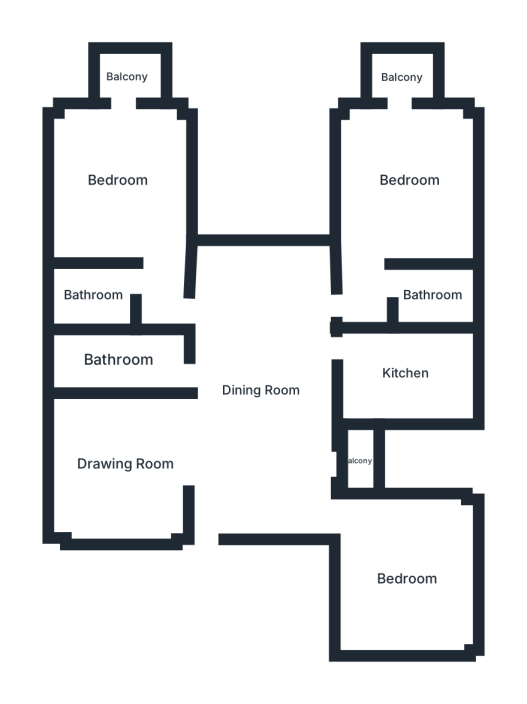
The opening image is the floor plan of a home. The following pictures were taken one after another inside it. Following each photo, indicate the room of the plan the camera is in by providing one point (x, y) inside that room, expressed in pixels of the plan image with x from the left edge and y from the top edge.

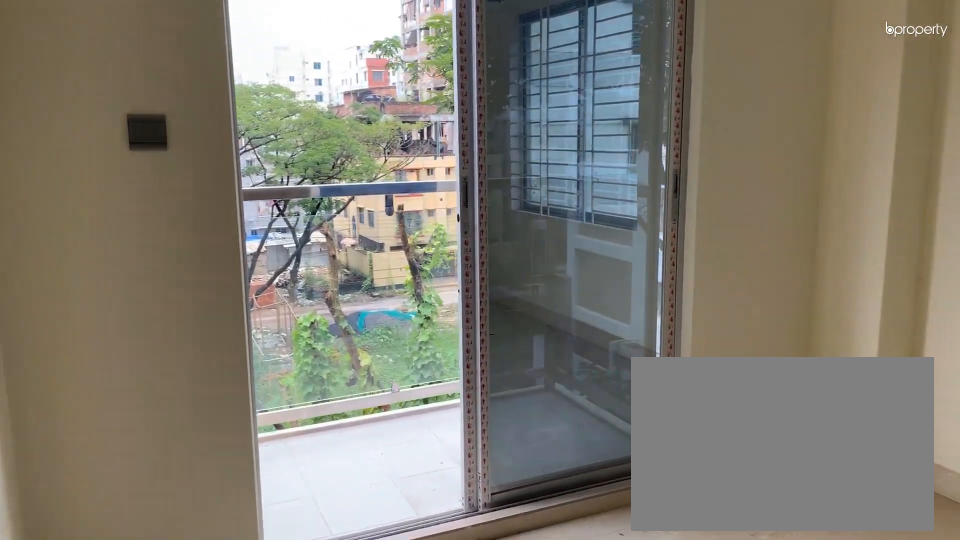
(406, 182)
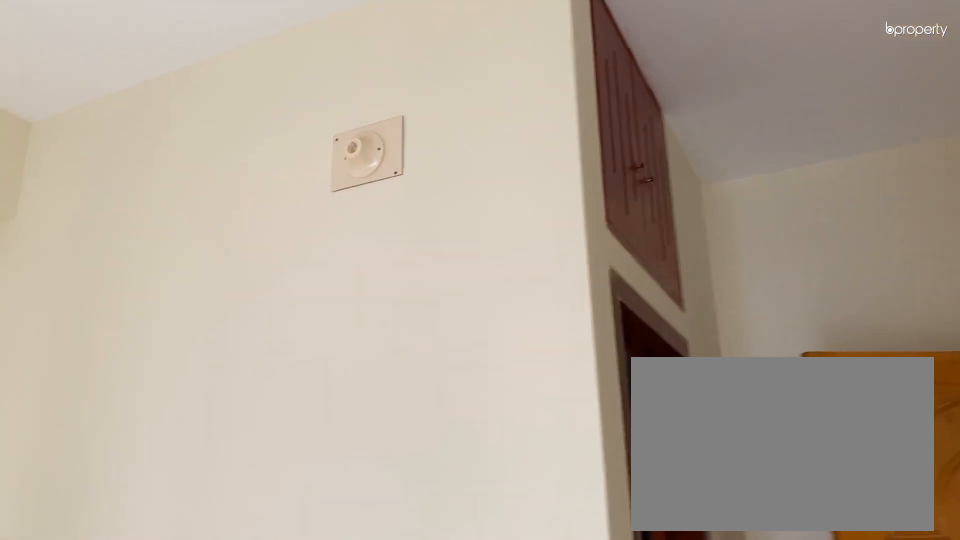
(406, 182)
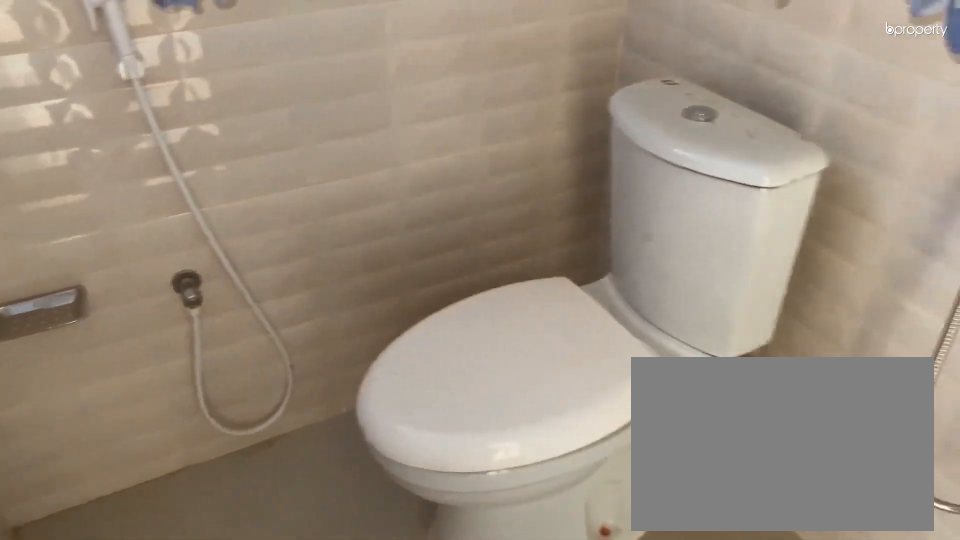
(432, 297)
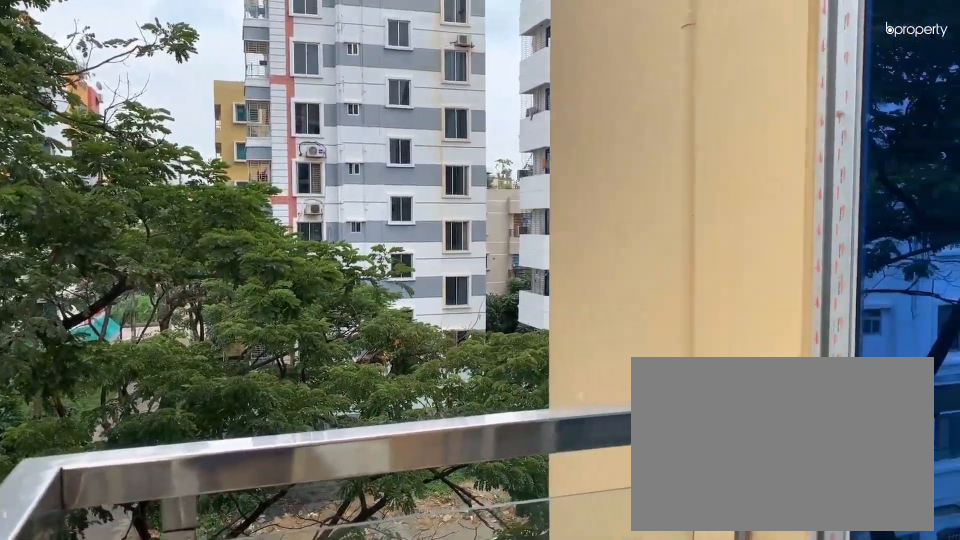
(401, 76)
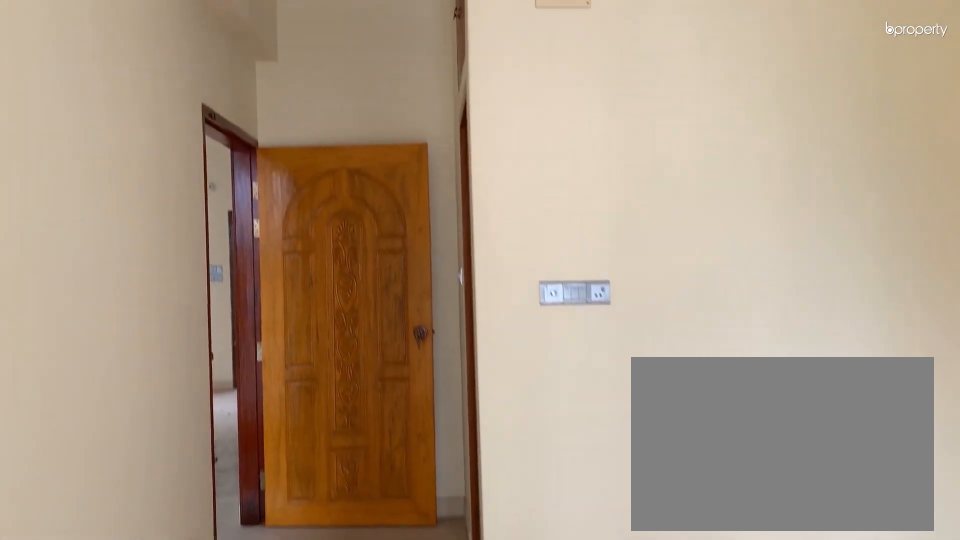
(119, 180)
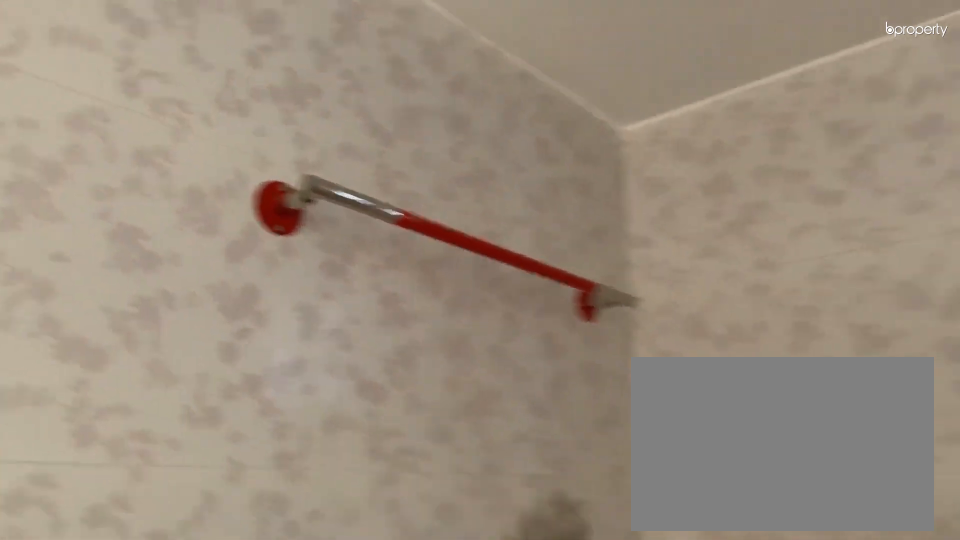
(93, 290)
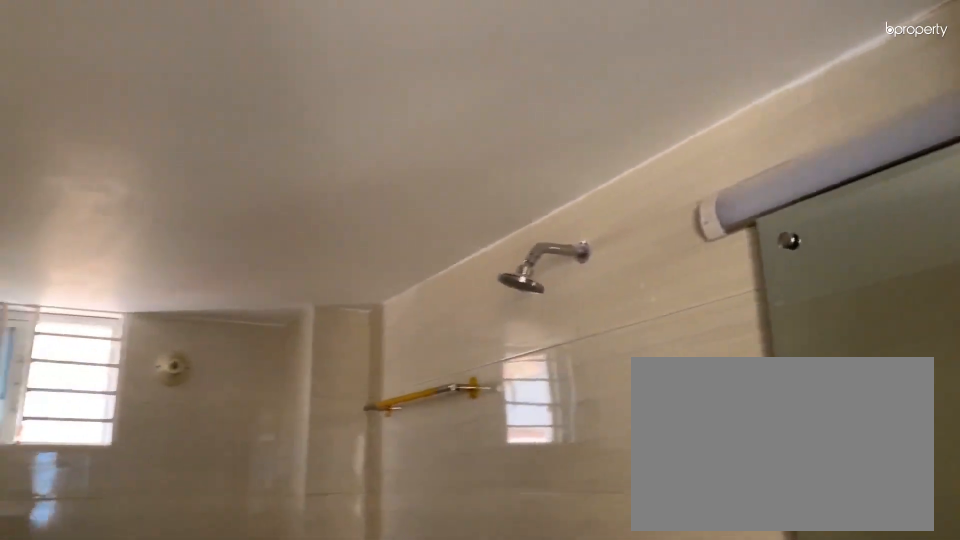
(119, 360)
